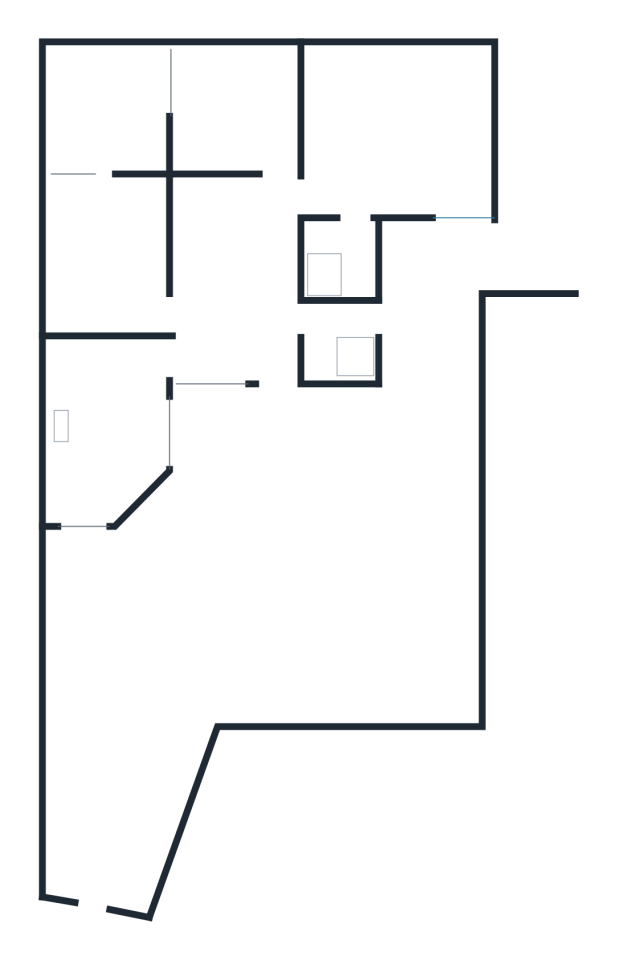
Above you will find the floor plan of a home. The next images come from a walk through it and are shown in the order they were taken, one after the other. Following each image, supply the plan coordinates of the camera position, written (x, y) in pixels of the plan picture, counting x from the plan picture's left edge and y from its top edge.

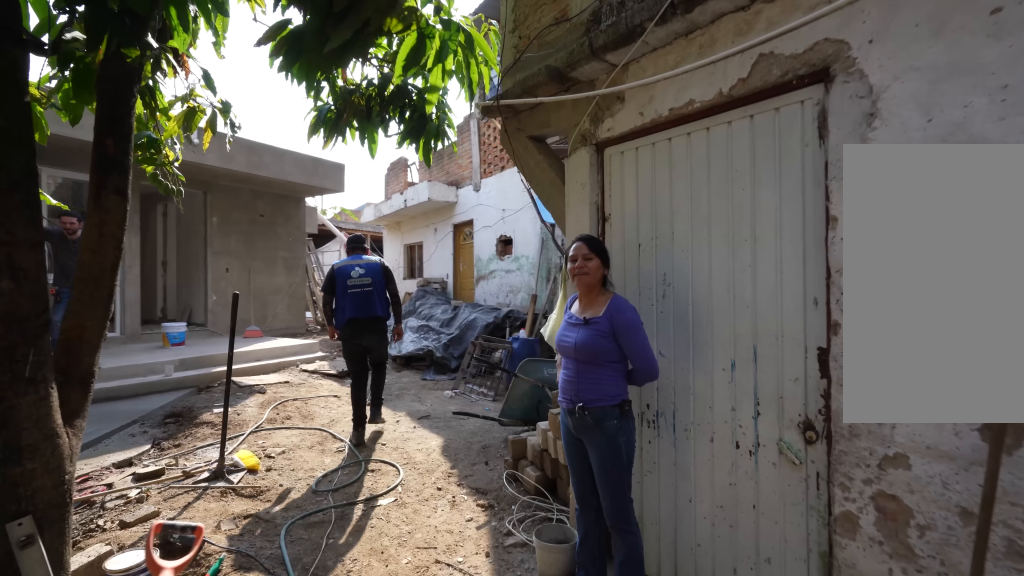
(118, 687)
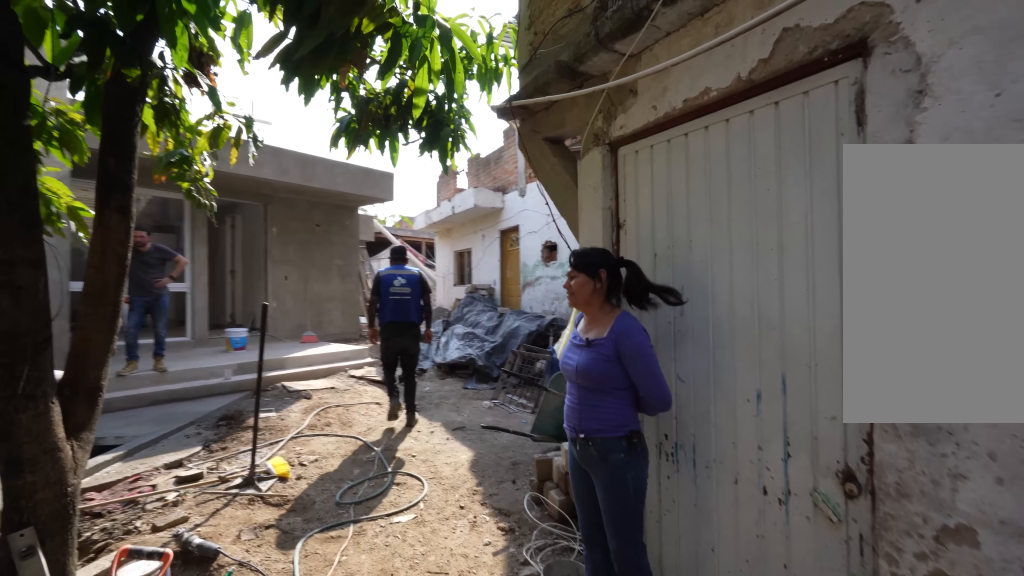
(125, 686)
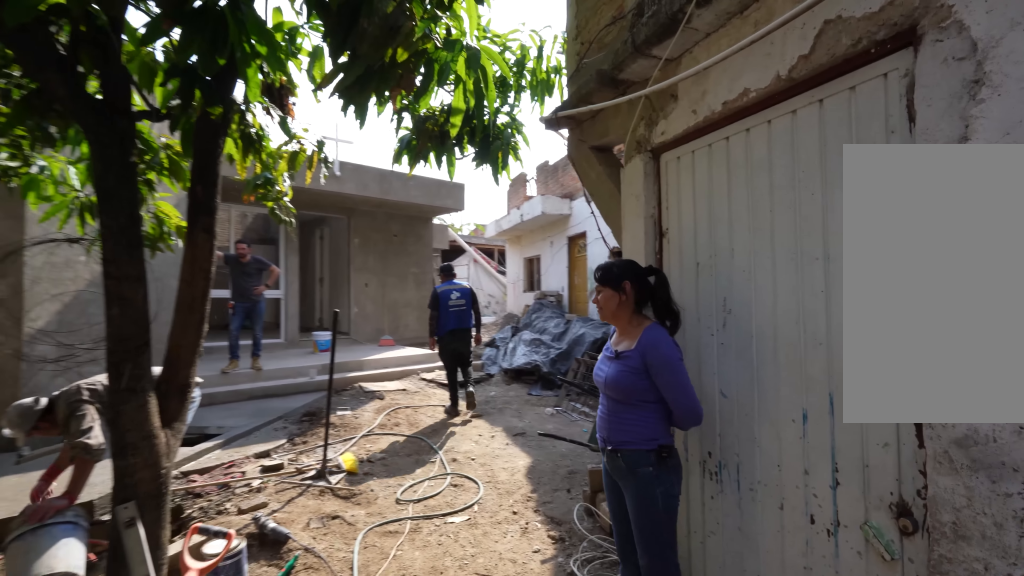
(141, 690)
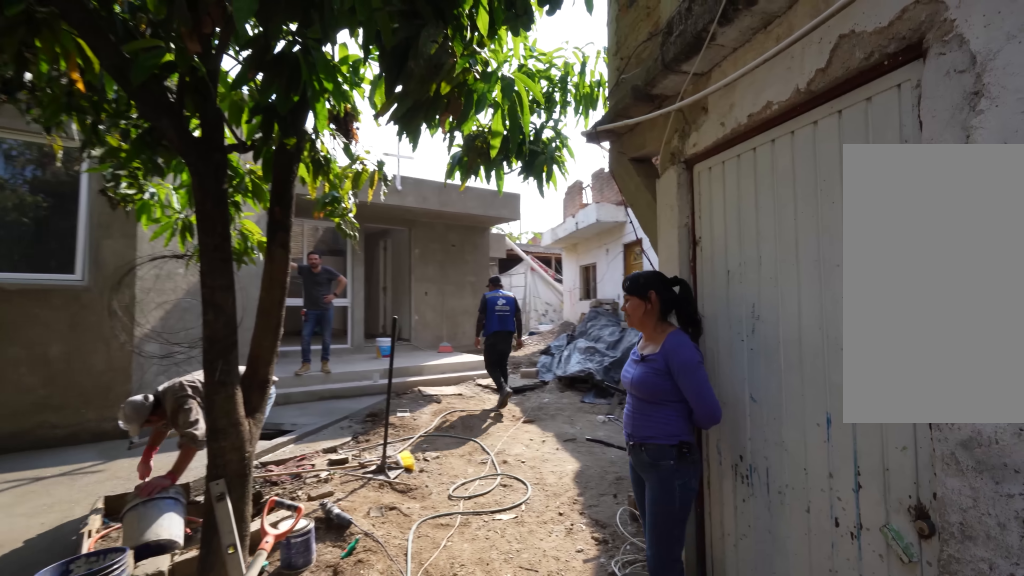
(155, 702)
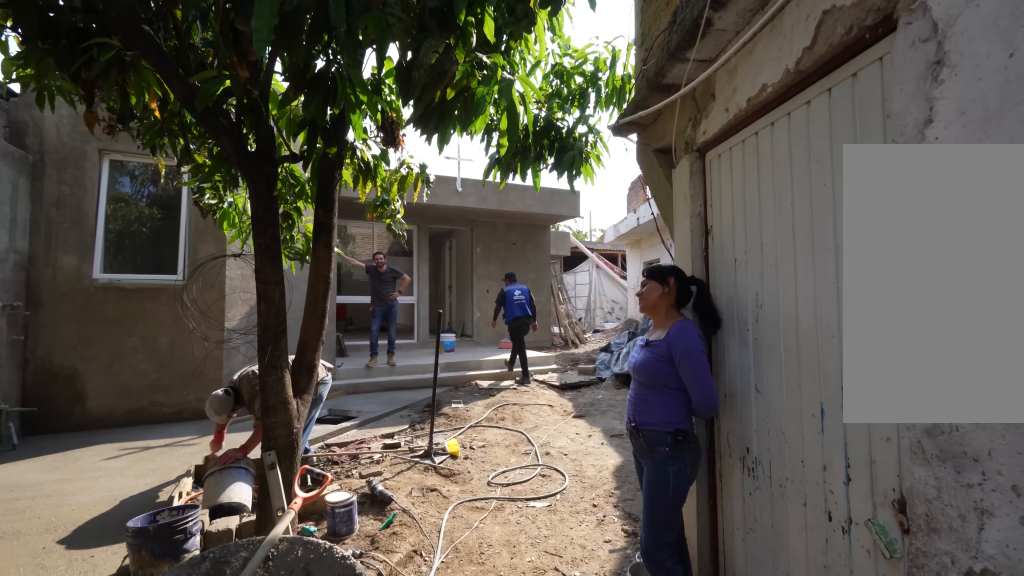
(164, 723)
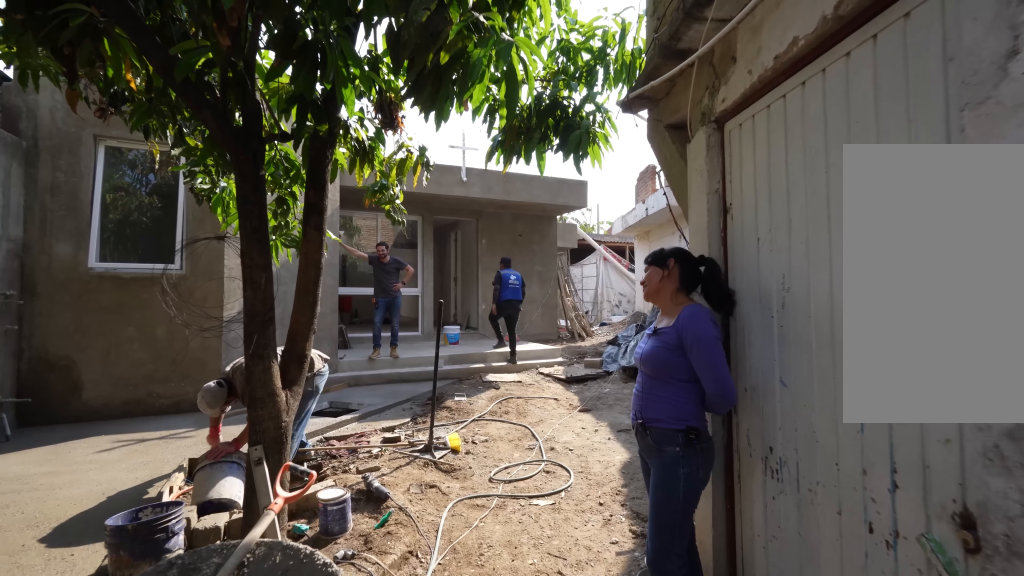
(162, 748)
